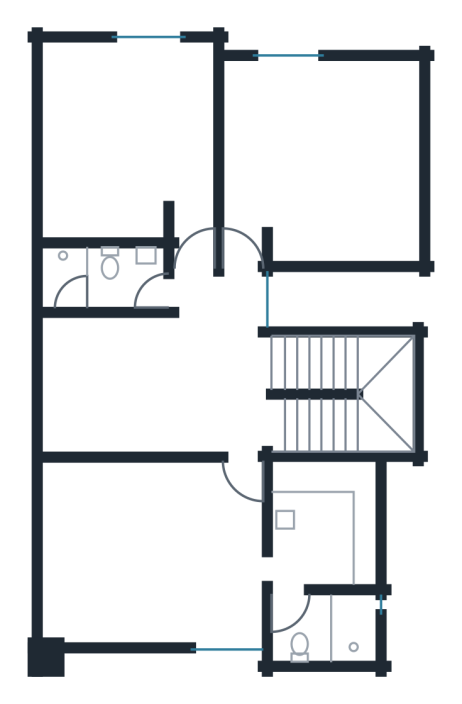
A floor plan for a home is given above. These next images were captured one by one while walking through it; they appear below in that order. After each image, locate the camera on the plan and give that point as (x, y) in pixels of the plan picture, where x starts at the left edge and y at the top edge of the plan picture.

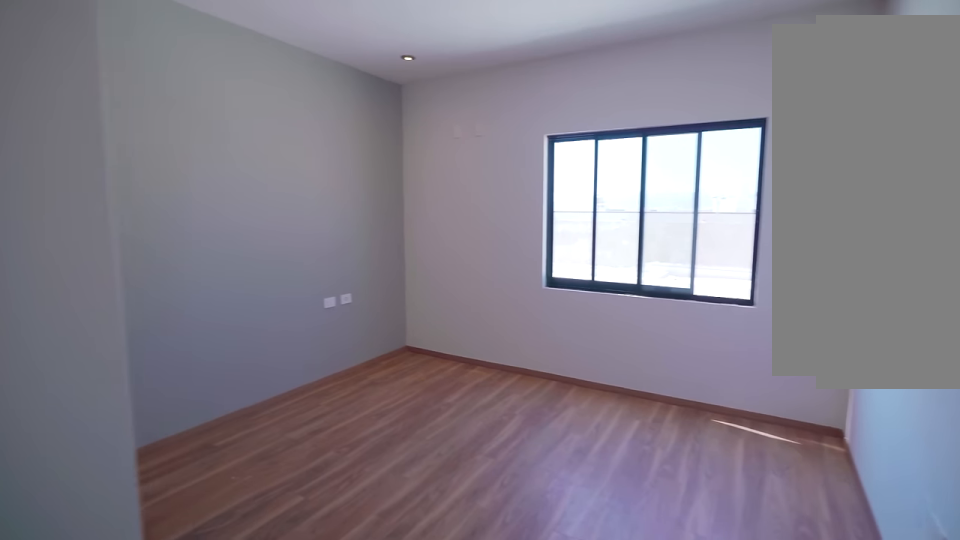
(195, 264)
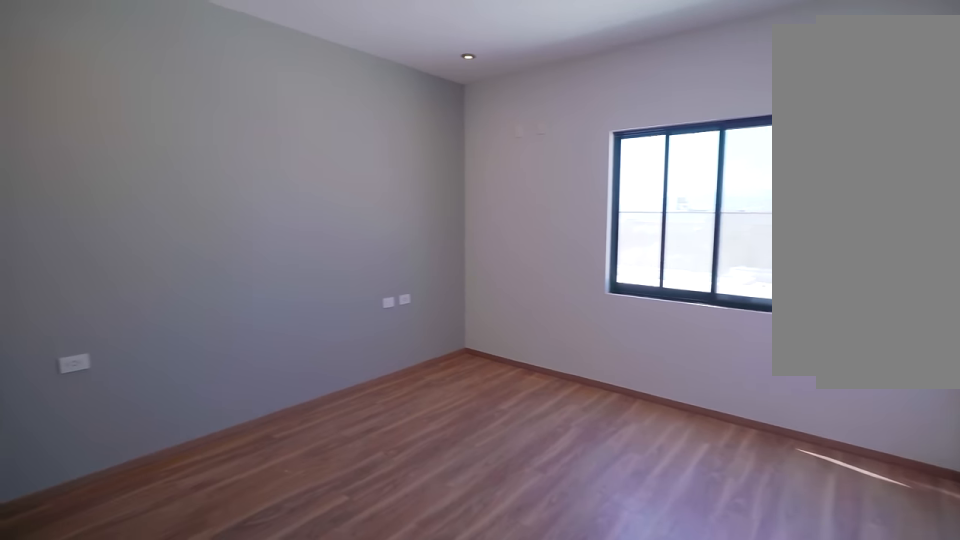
(194, 260)
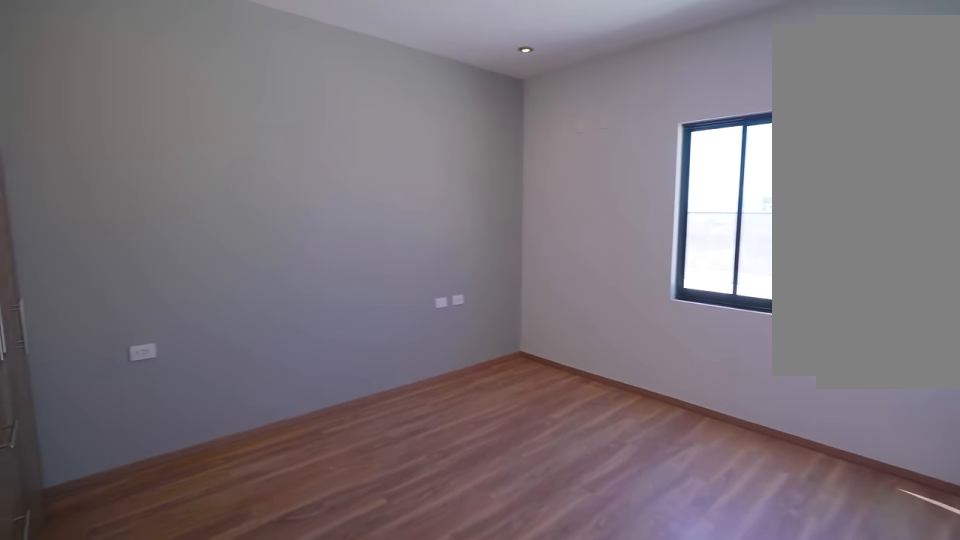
(199, 255)
